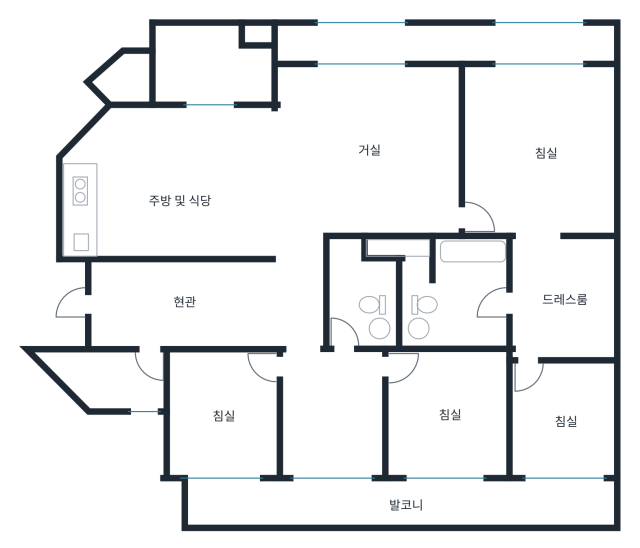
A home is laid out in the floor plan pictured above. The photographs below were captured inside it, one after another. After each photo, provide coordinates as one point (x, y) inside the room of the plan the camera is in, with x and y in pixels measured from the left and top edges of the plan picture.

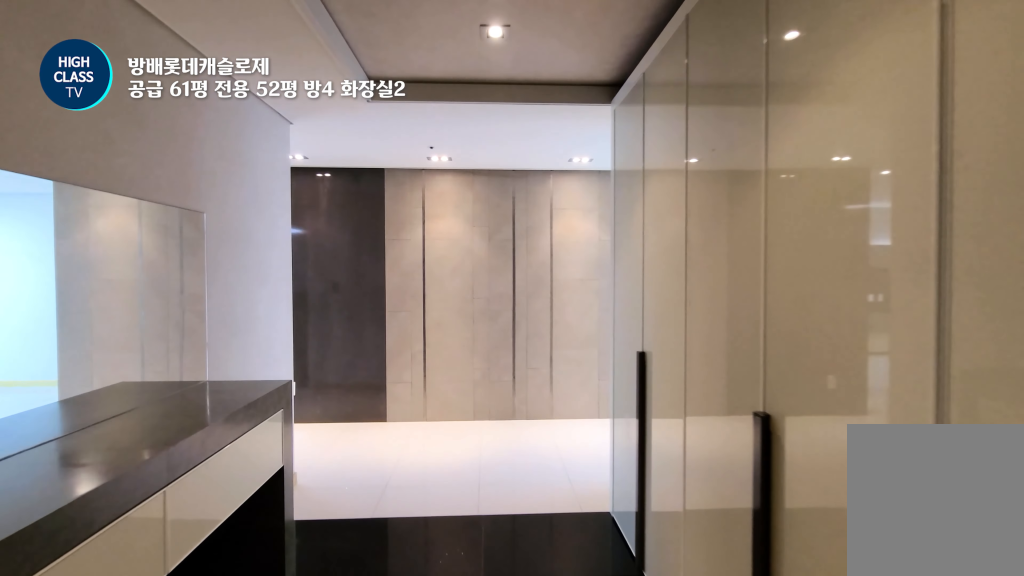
(184, 302)
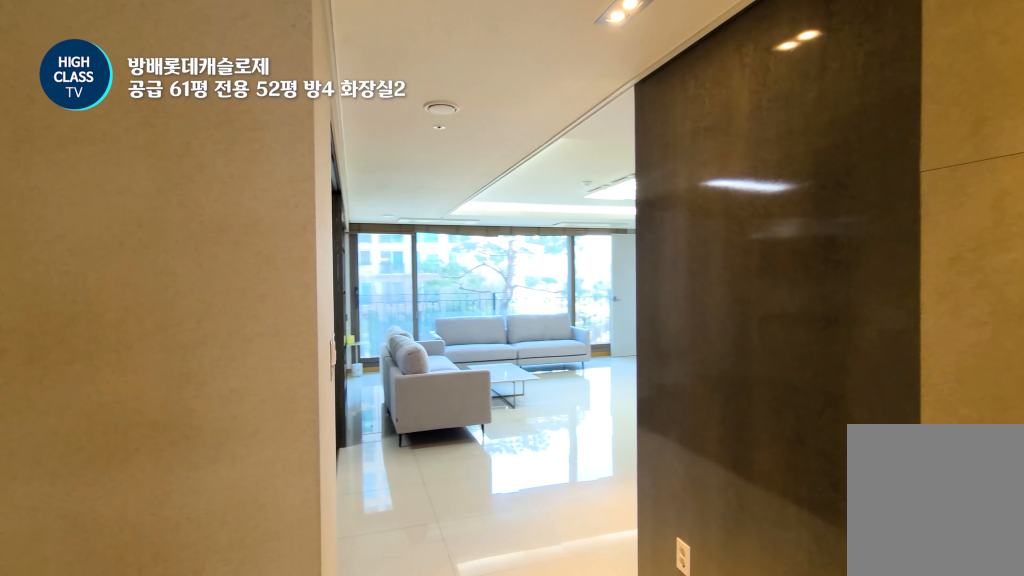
(298, 290)
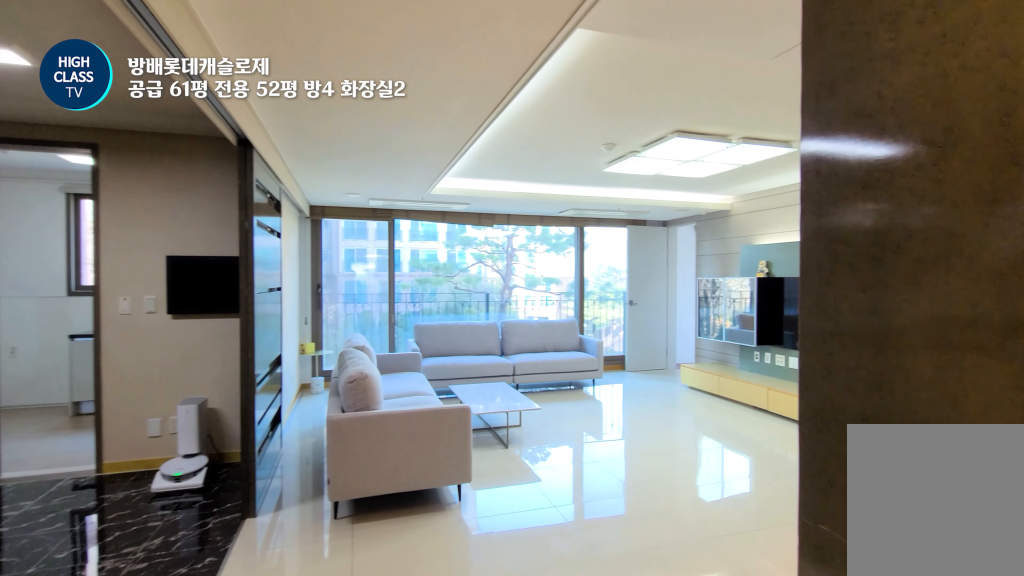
(298, 290)
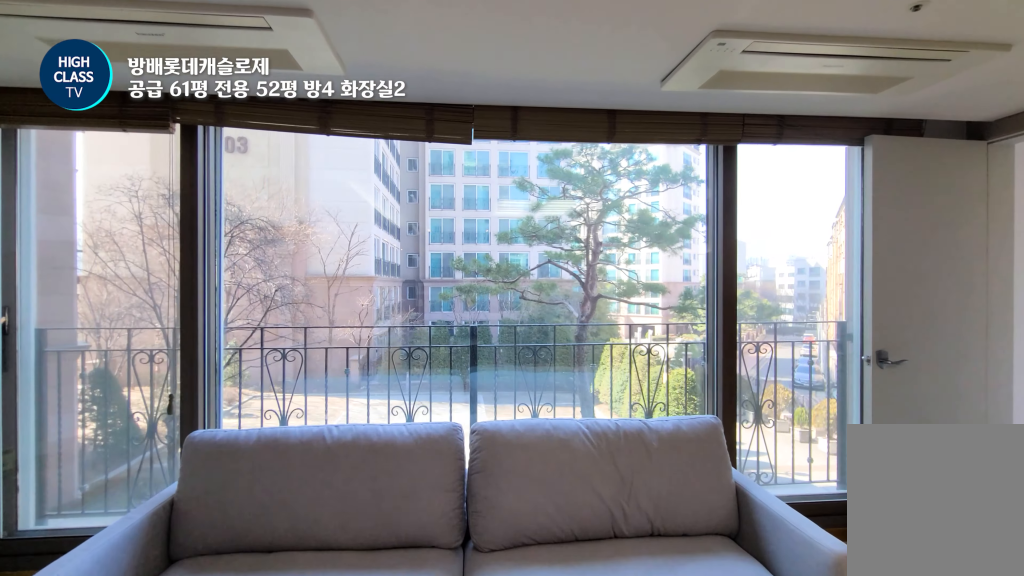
(368, 140)
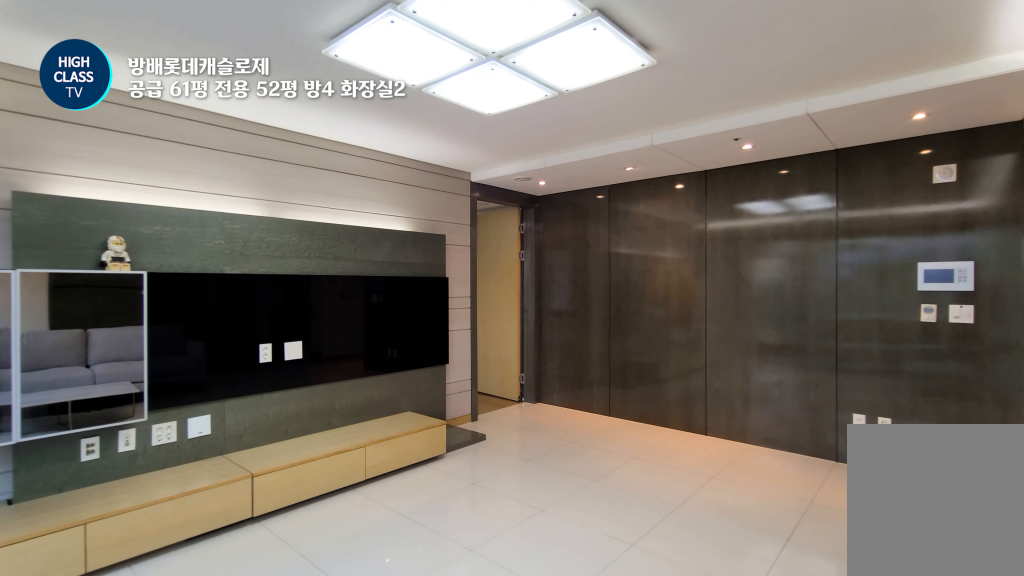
(368, 140)
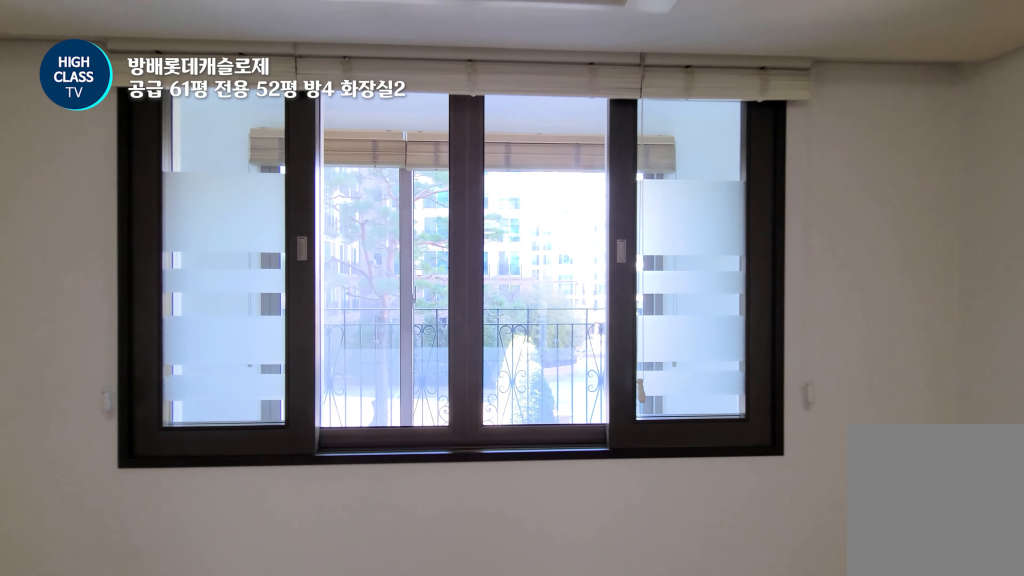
(538, 129)
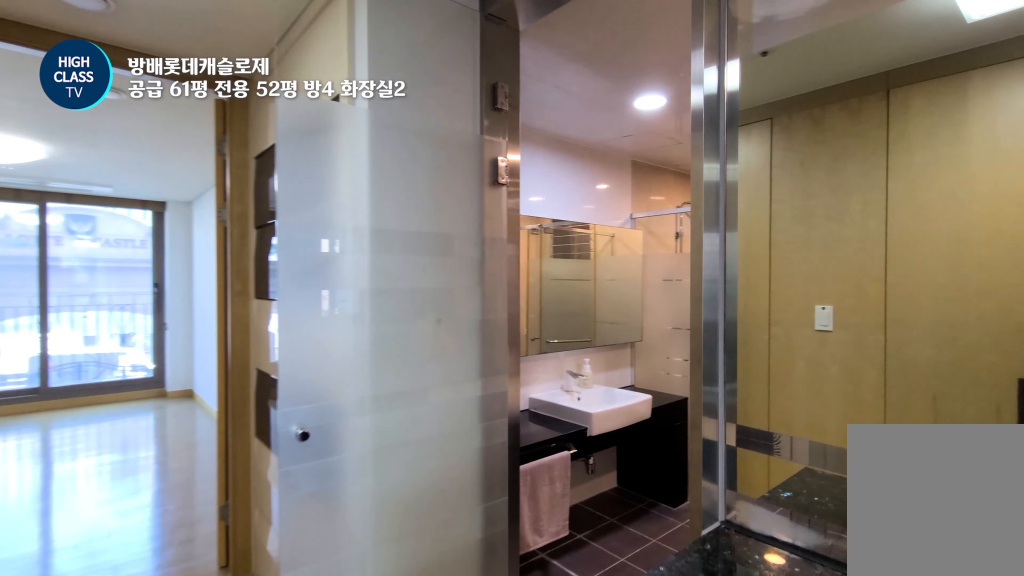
(560, 297)
